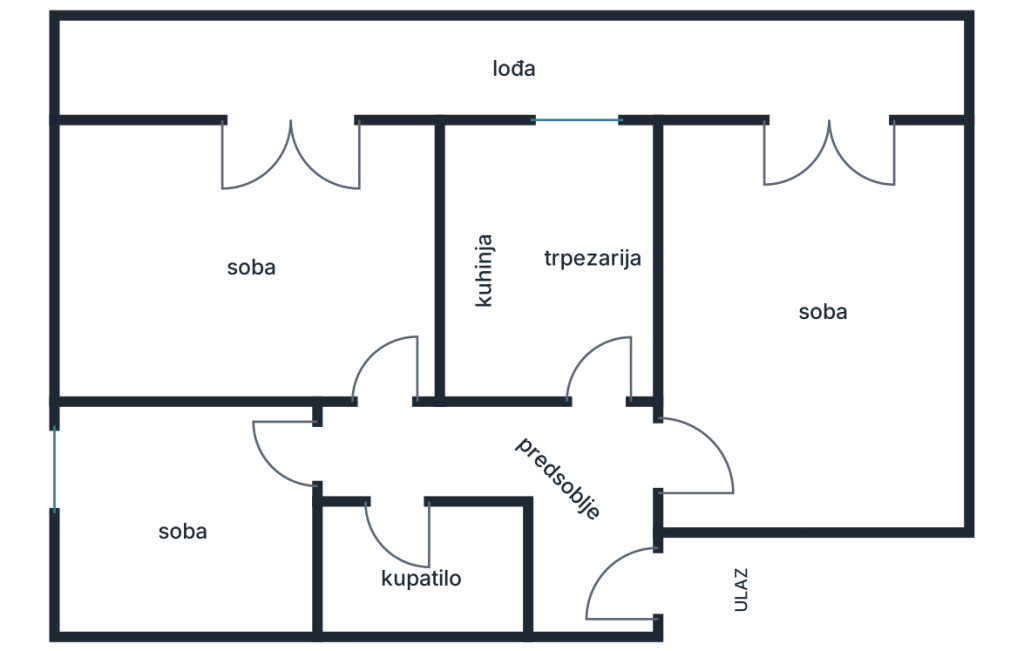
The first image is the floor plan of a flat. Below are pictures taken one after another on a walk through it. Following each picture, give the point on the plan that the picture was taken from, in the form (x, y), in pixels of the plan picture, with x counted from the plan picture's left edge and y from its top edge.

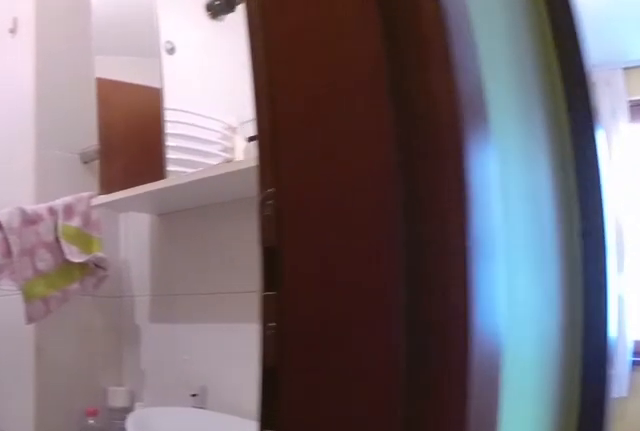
(406, 470)
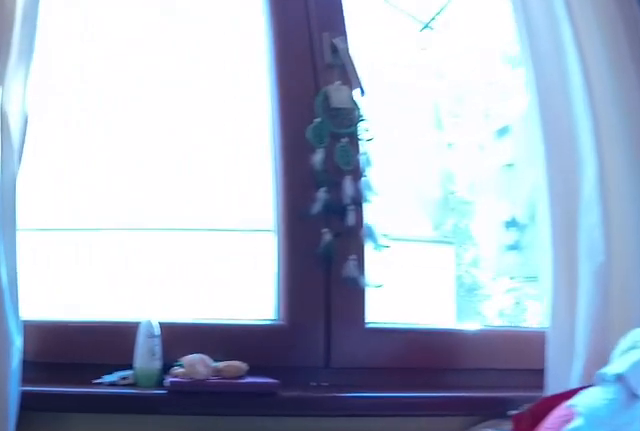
(190, 452)
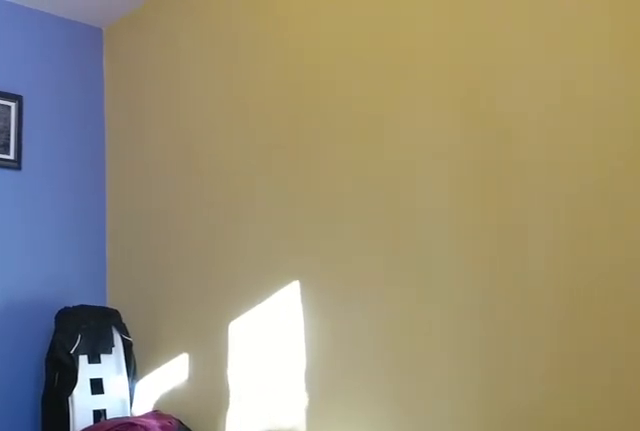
(105, 443)
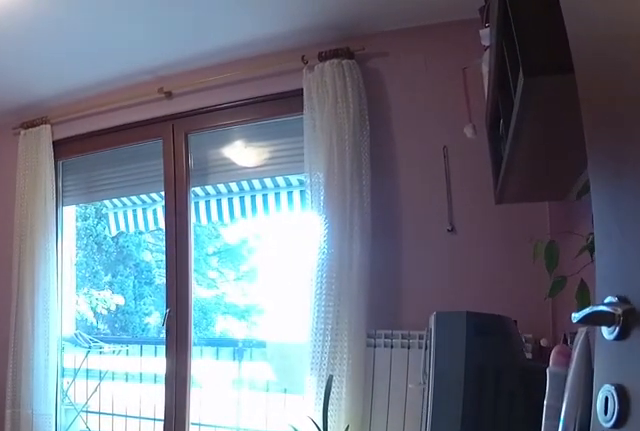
(363, 421)
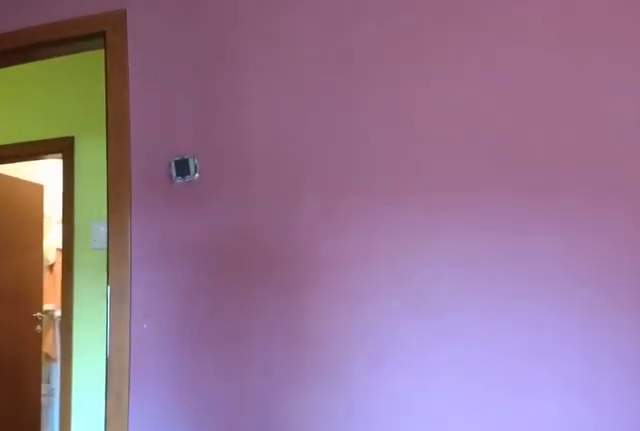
(272, 261)
